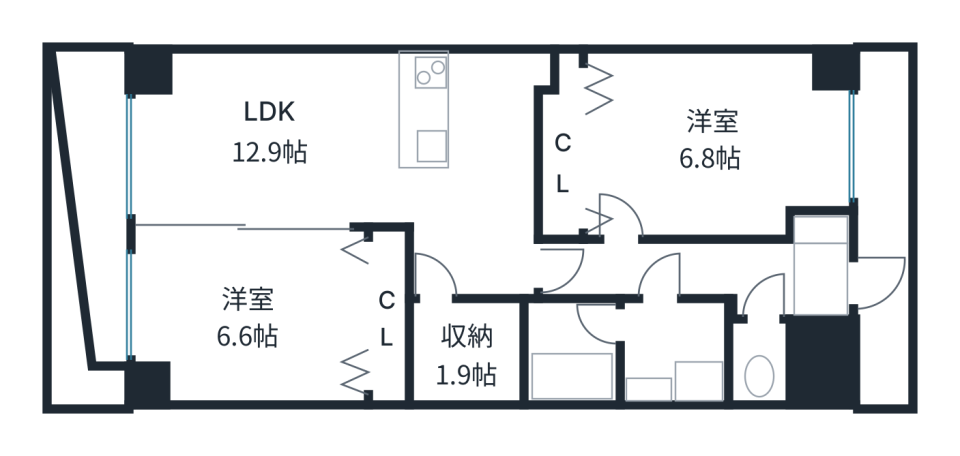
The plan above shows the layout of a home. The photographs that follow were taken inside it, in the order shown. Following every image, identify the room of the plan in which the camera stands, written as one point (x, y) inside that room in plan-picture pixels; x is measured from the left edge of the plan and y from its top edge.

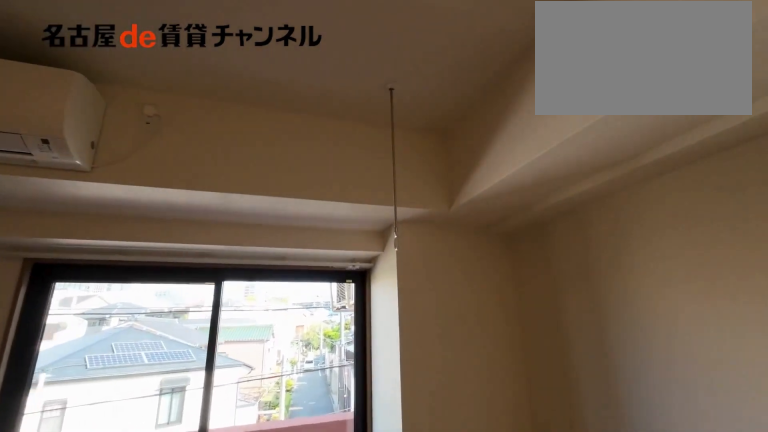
(353, 151)
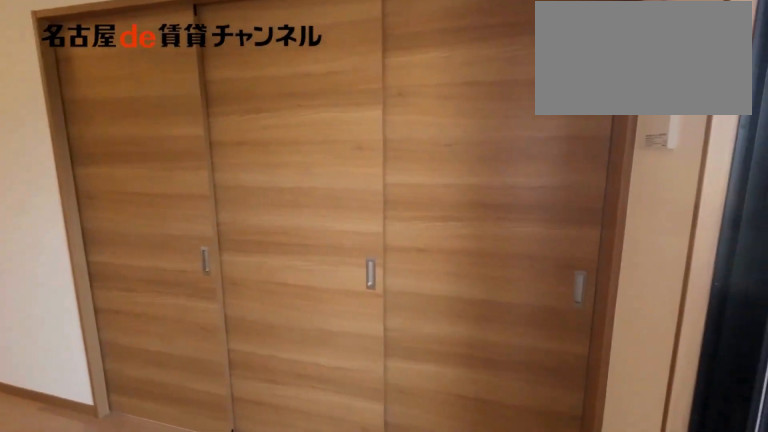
(353, 151)
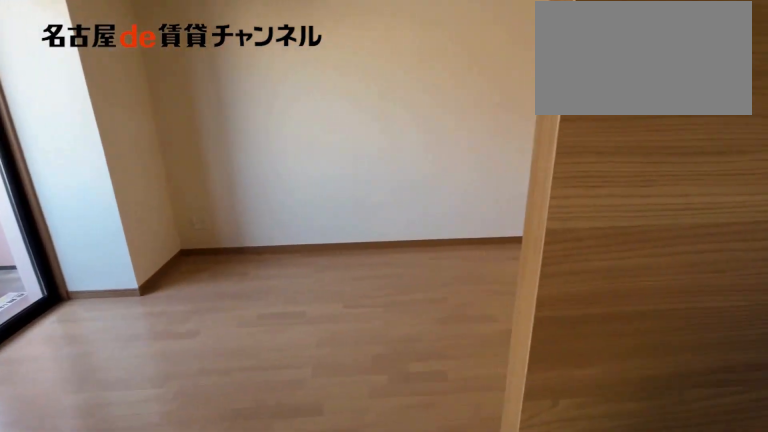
(253, 314)
